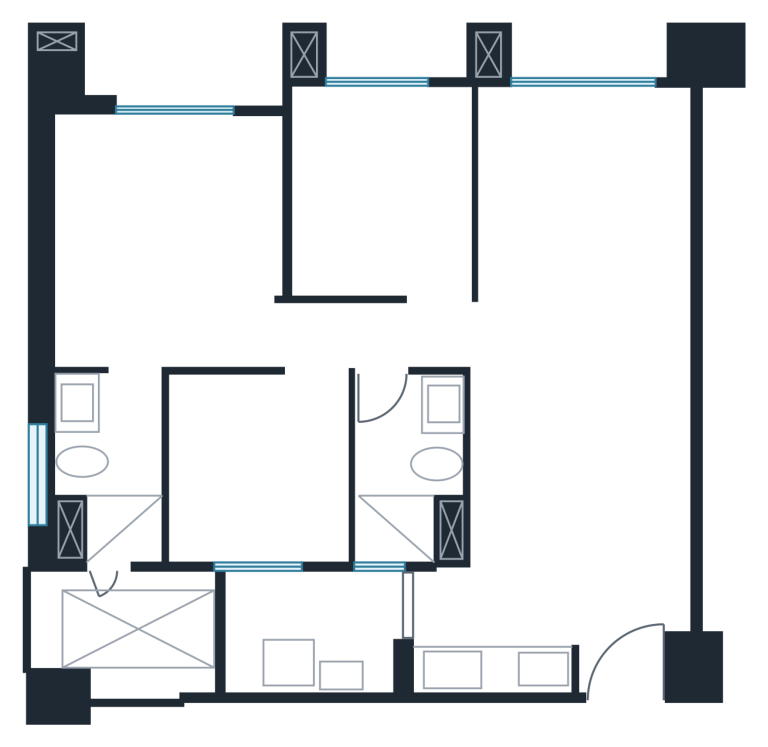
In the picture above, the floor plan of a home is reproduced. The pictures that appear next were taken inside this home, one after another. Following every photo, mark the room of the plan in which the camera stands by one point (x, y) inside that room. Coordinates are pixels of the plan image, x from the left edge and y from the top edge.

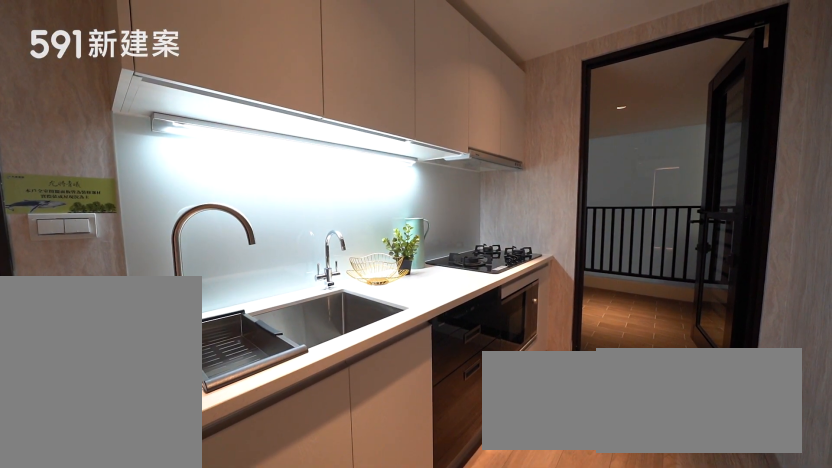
(488, 633)
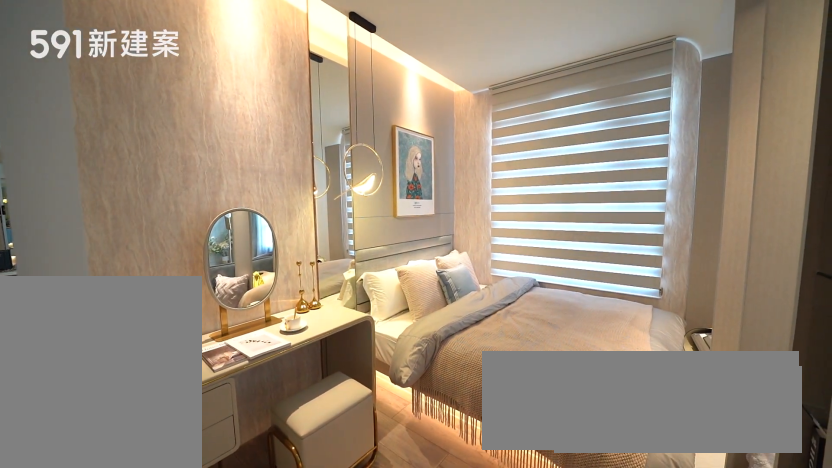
(380, 187)
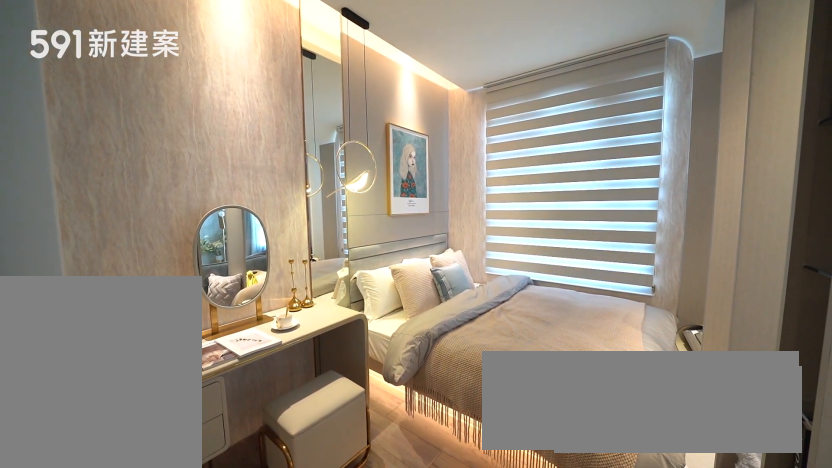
(380, 187)
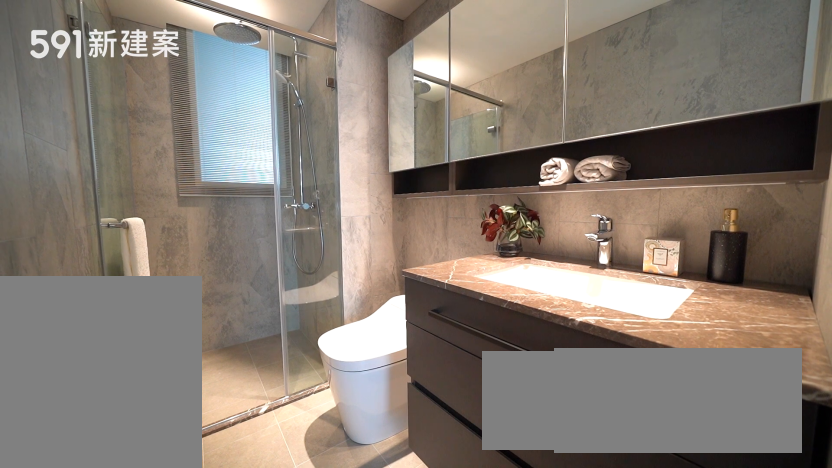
(104, 475)
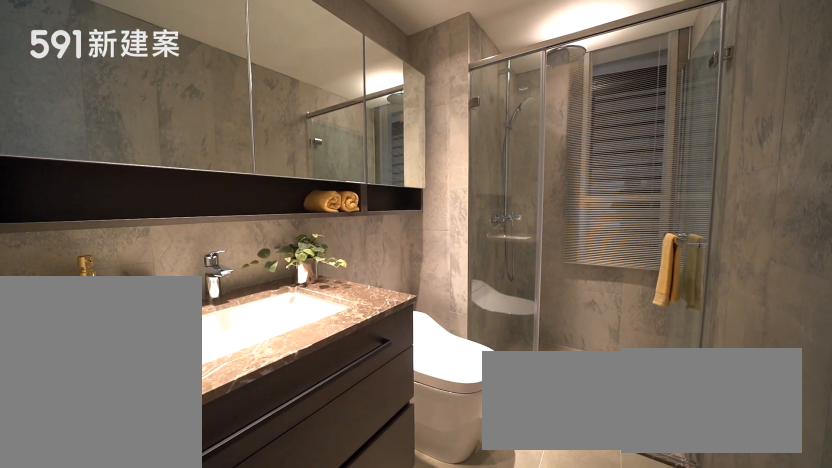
(406, 475)
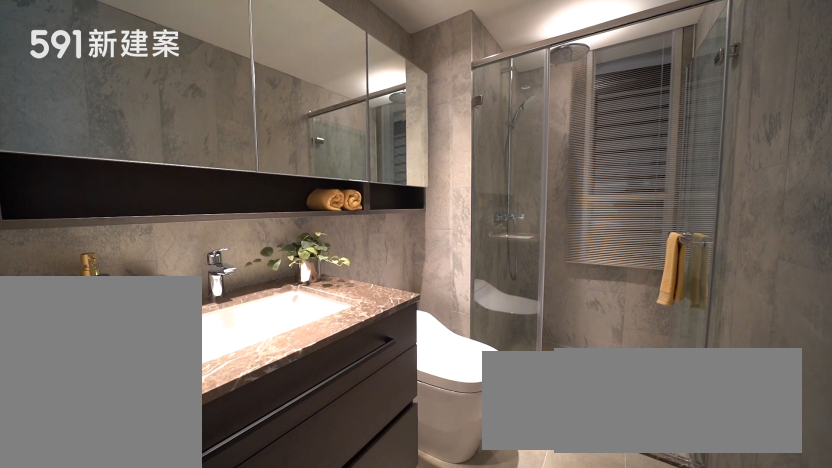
(406, 475)
